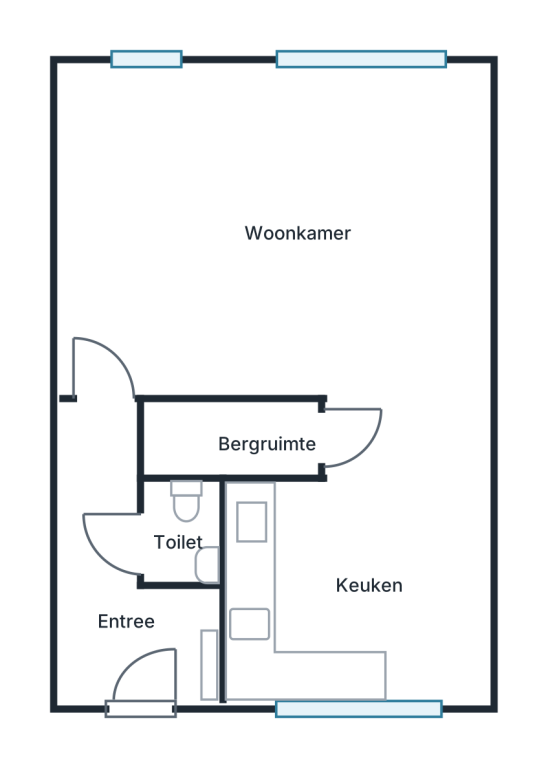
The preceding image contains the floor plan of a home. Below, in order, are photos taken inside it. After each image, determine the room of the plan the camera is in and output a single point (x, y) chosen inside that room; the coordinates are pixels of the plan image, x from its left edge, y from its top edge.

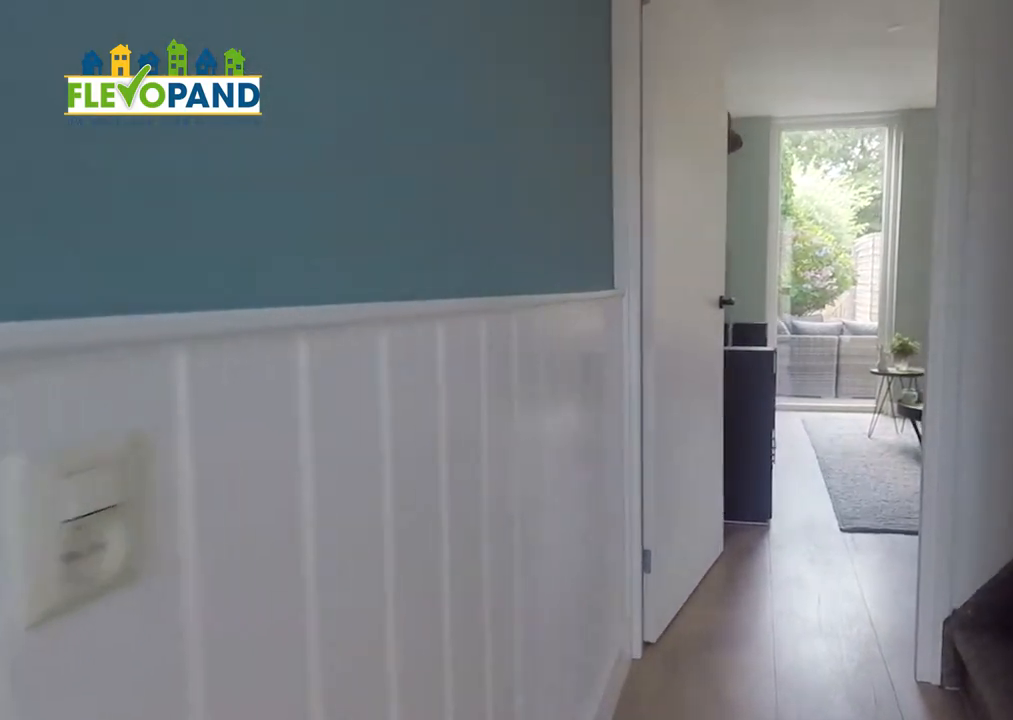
(121, 578)
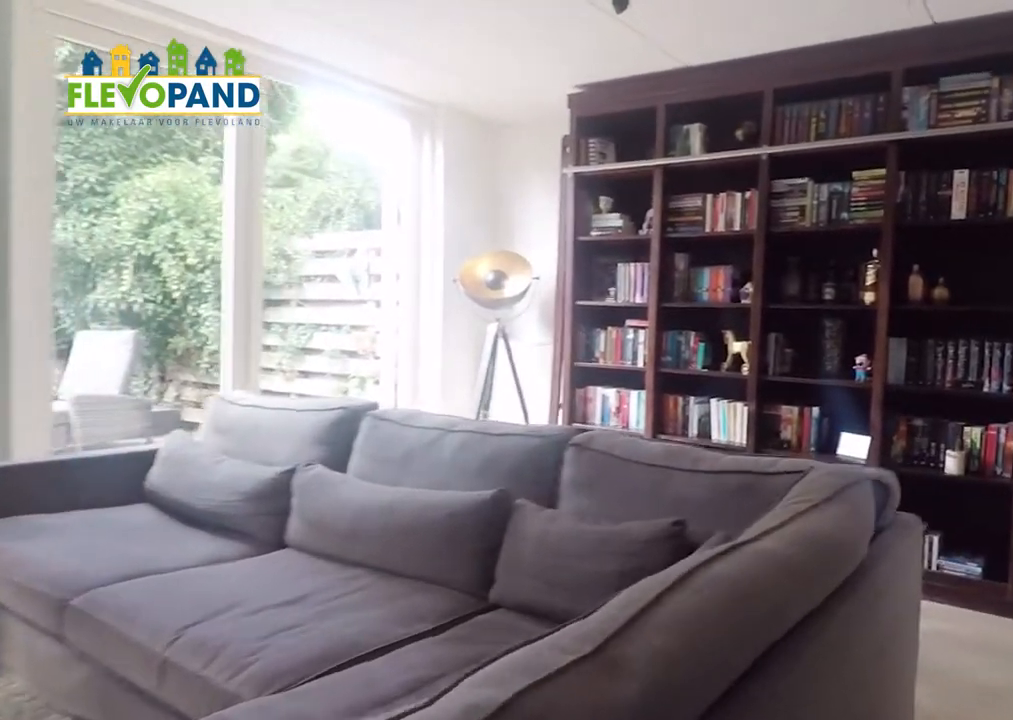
(273, 233)
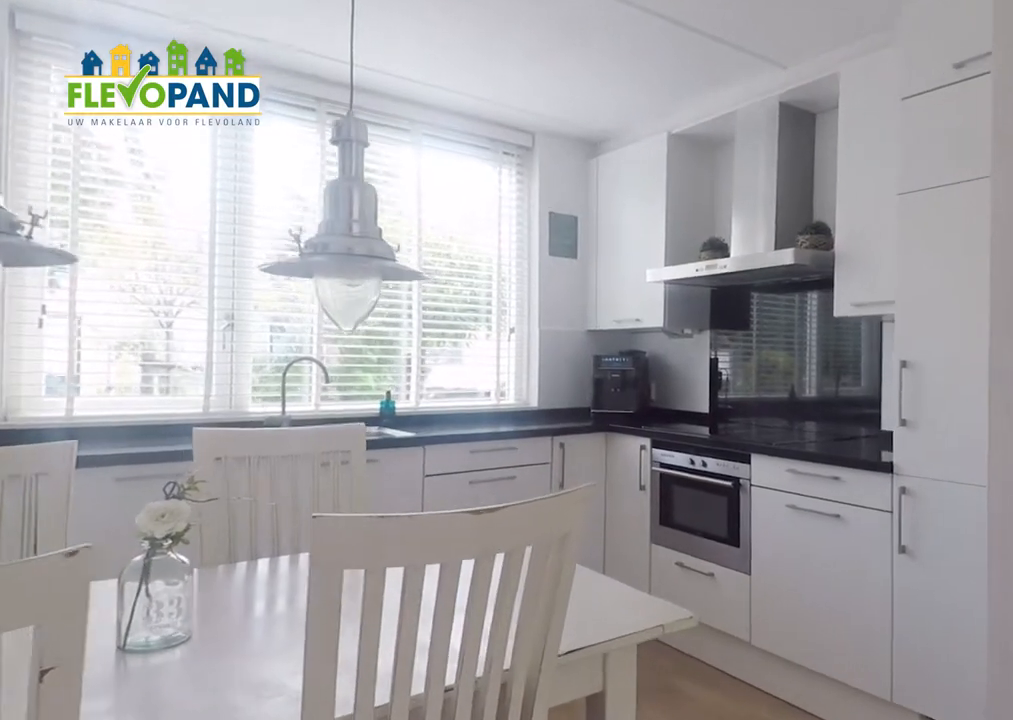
(363, 562)
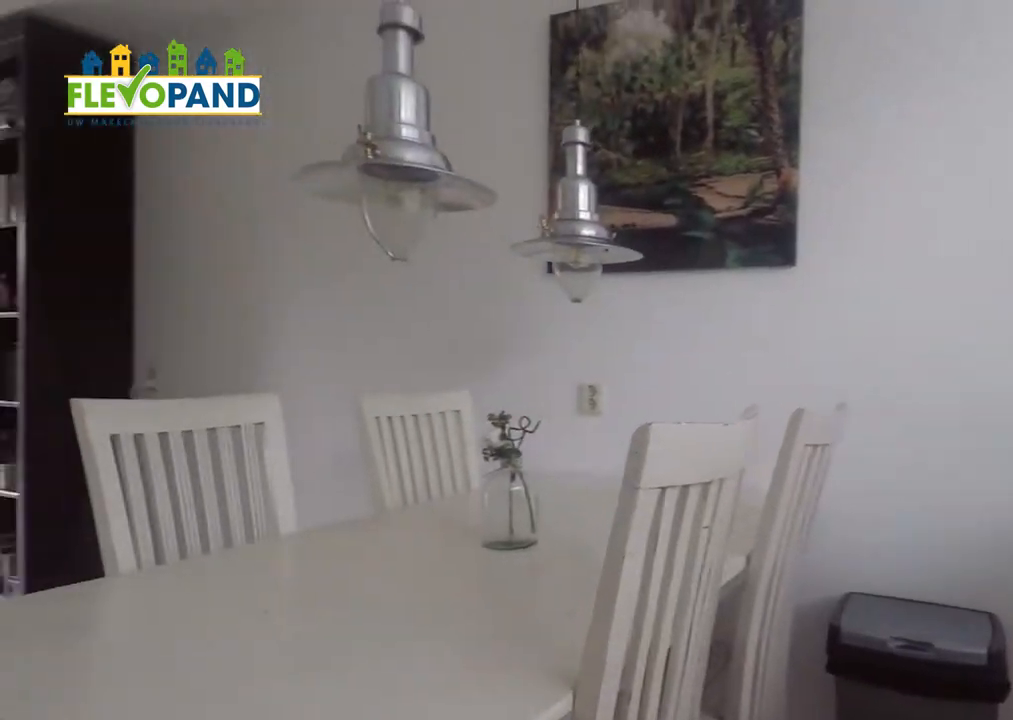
(363, 562)
